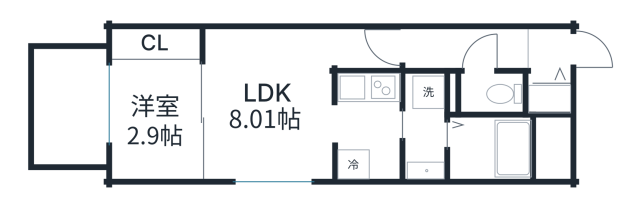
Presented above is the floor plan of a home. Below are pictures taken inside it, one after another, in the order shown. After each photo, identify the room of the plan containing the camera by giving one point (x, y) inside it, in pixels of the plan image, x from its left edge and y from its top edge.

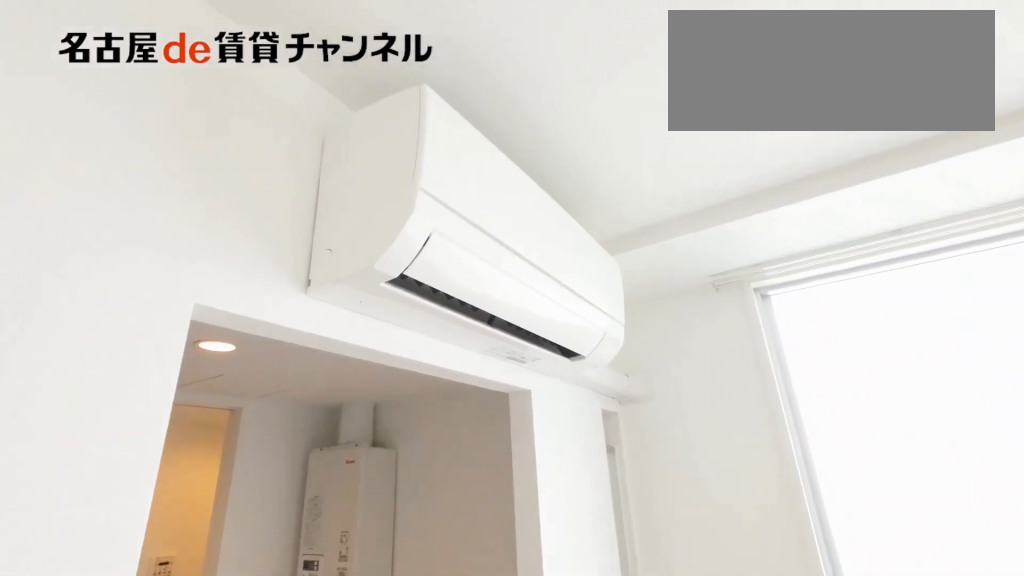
(278, 96)
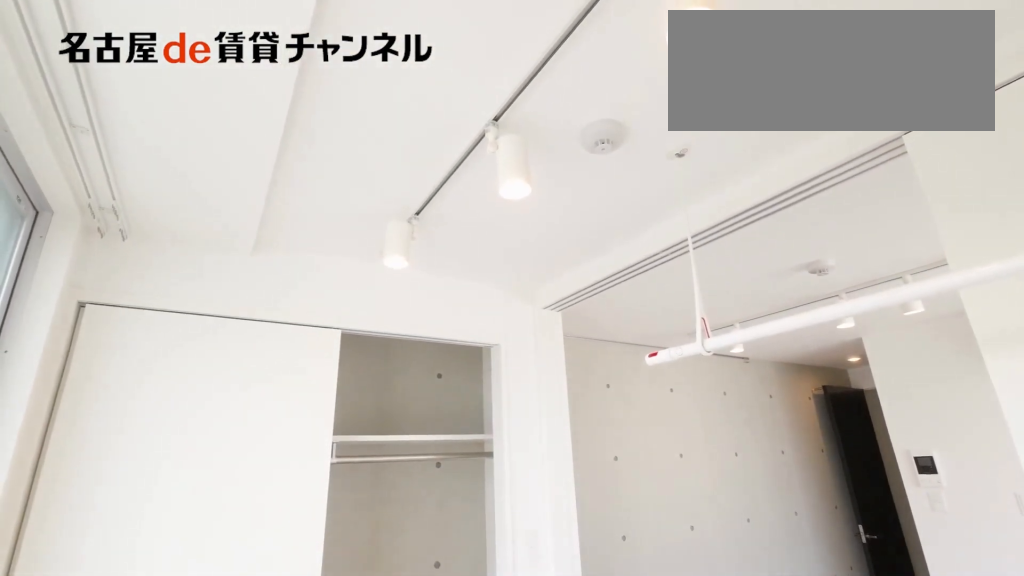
(154, 120)
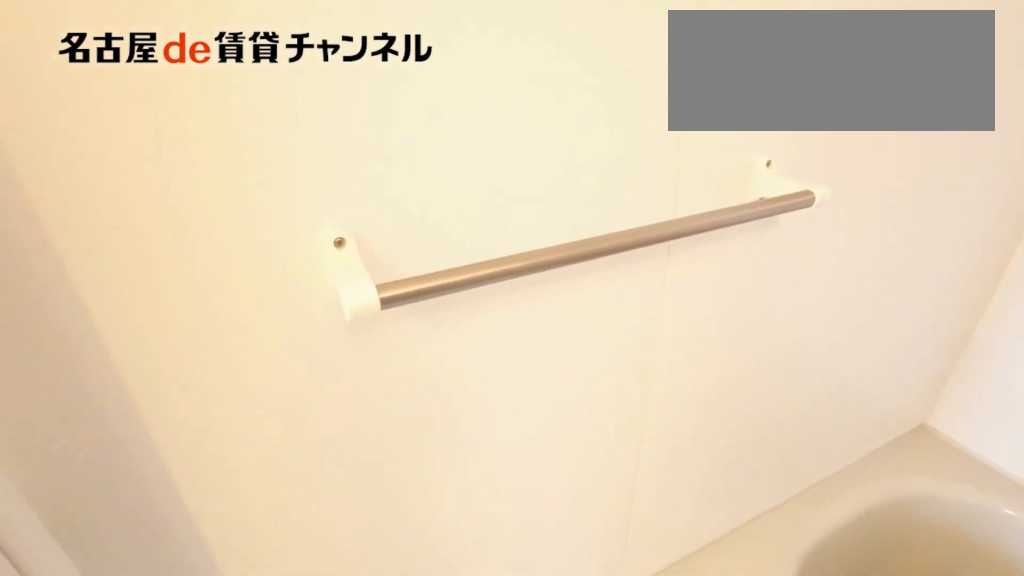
(491, 152)
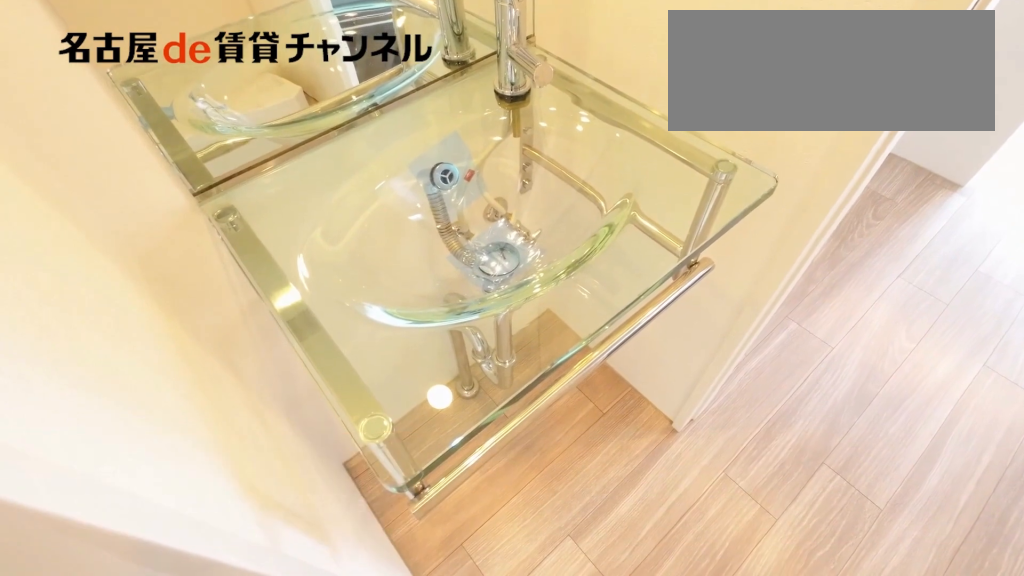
(426, 165)
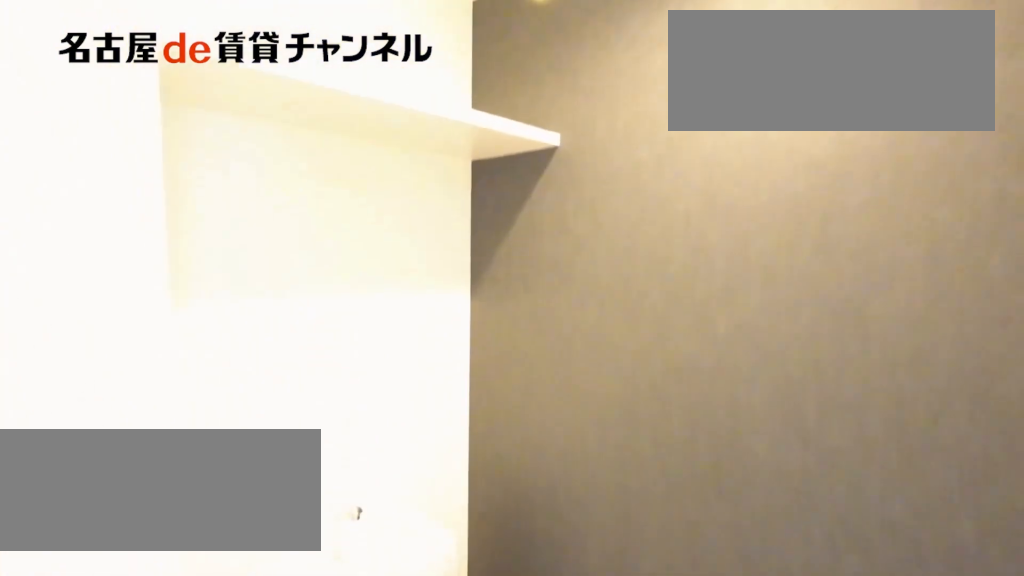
(487, 96)
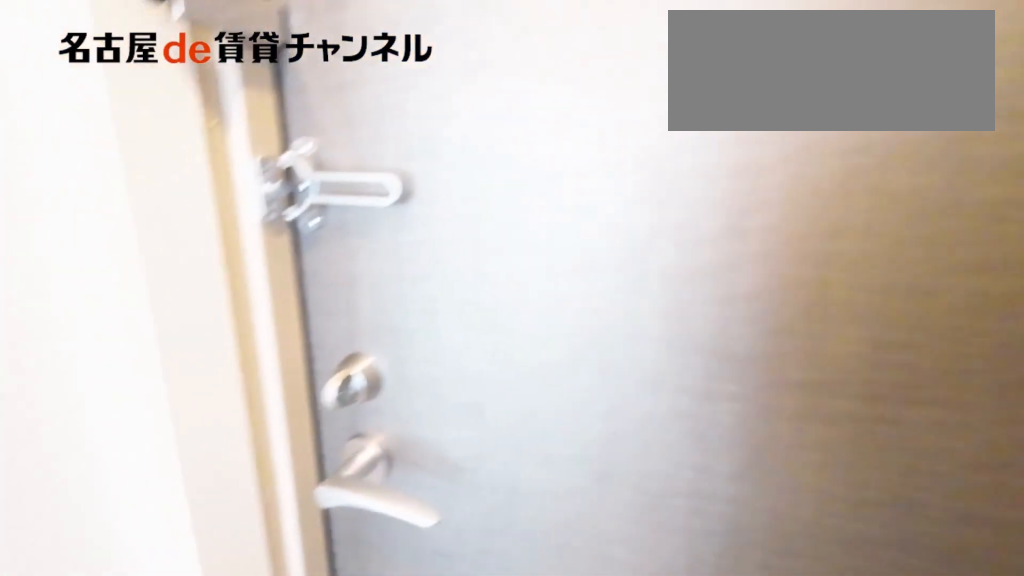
(551, 70)
